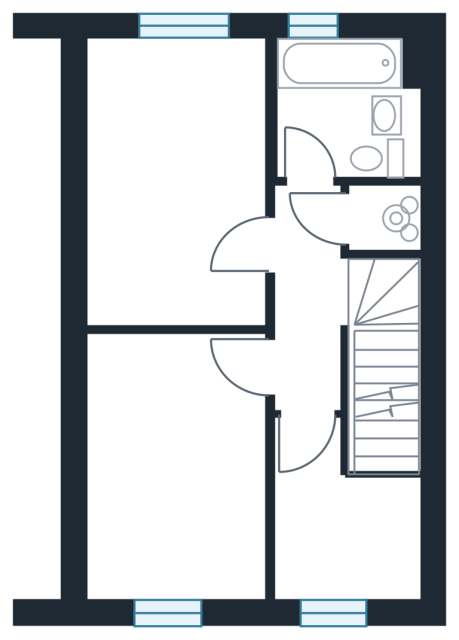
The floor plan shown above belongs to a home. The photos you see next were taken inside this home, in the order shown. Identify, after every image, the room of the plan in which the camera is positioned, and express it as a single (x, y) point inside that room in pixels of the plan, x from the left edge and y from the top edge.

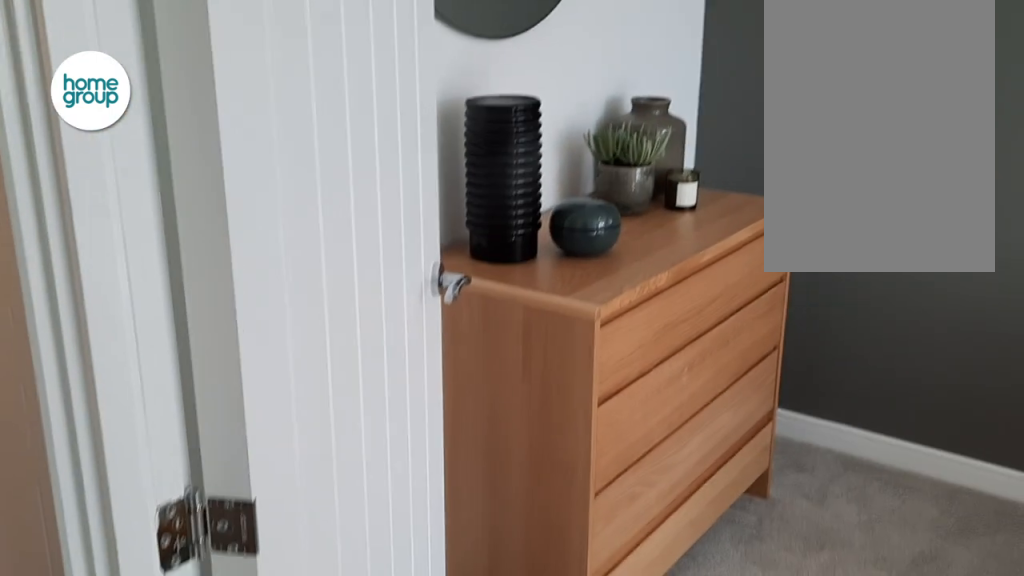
(176, 186)
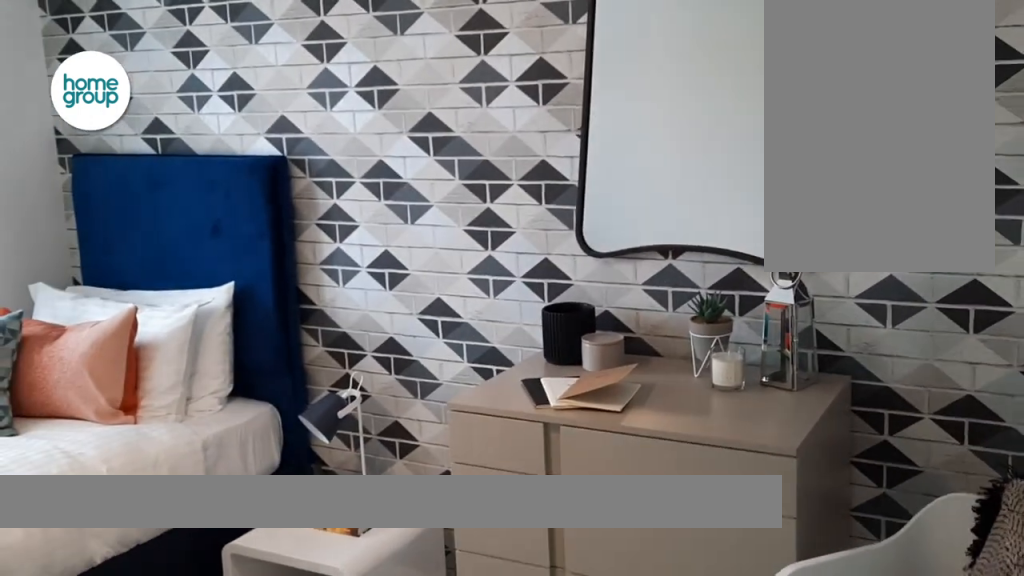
(171, 465)
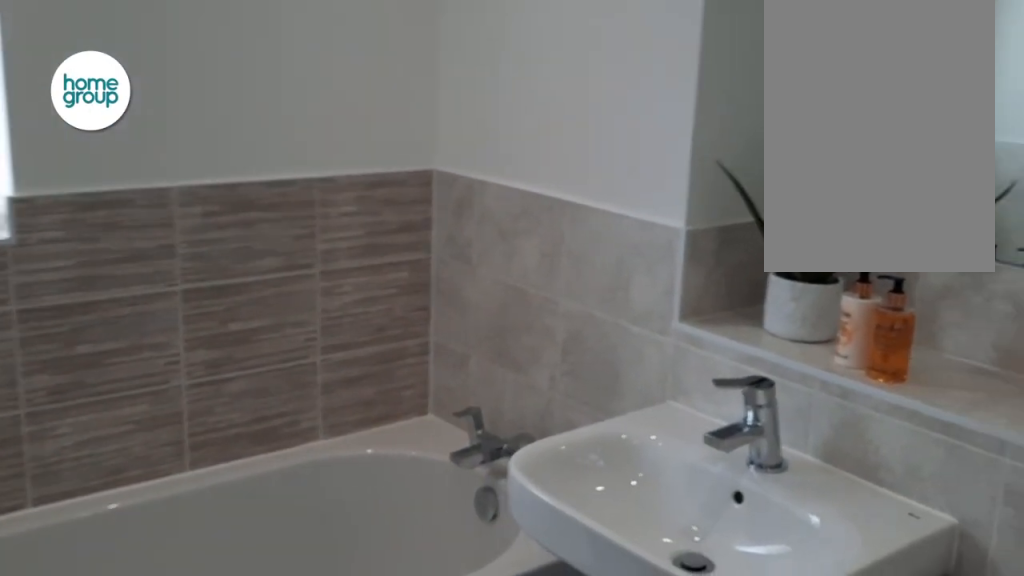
(342, 111)
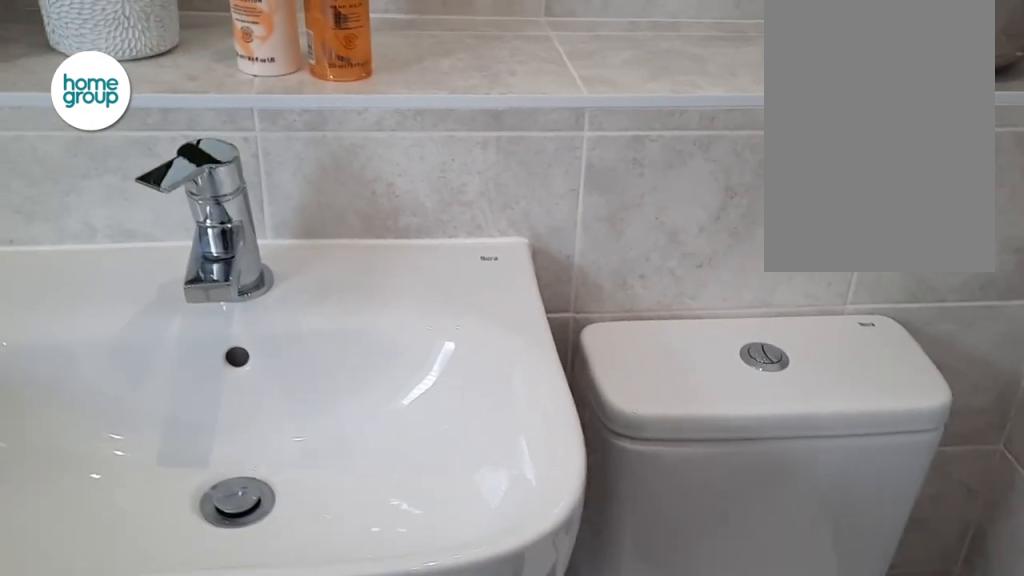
(342, 111)
